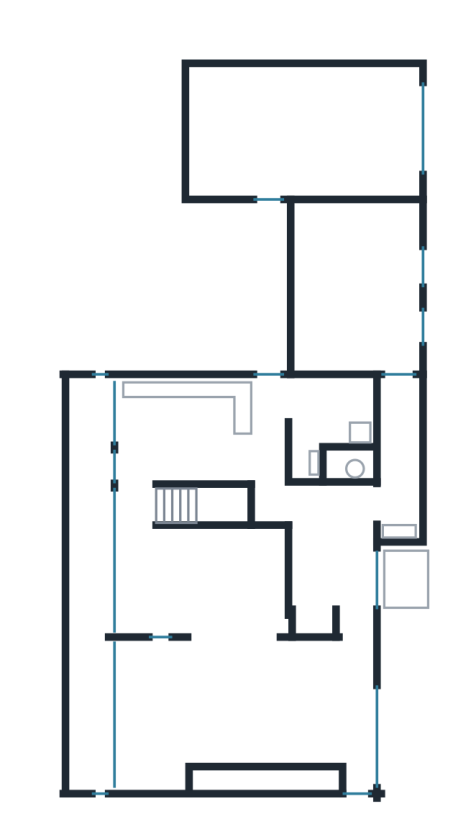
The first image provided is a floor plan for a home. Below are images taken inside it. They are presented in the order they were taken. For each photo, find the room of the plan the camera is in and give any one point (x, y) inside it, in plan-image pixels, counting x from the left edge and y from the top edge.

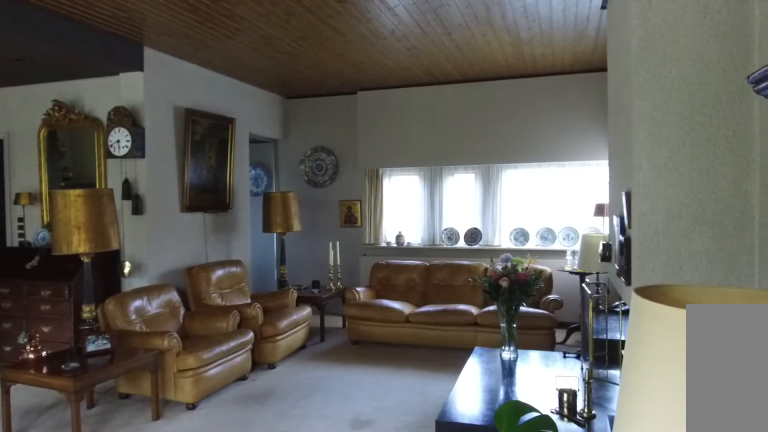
(228, 661)
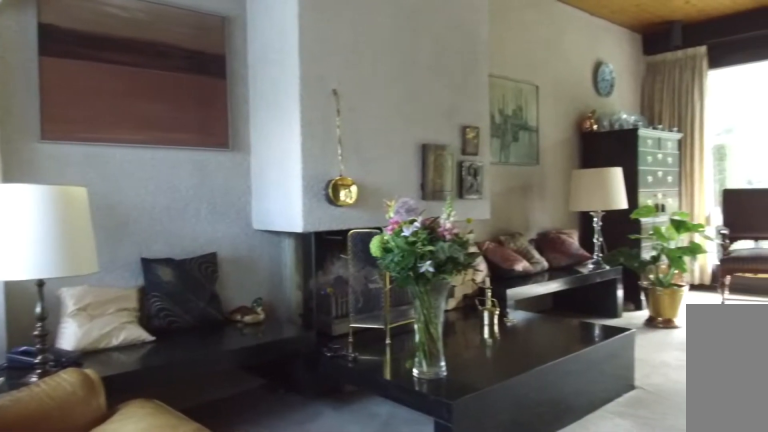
(227, 661)
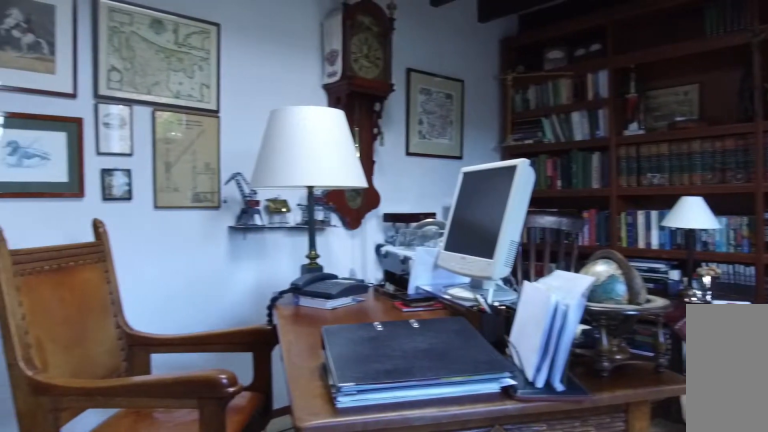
(355, 287)
